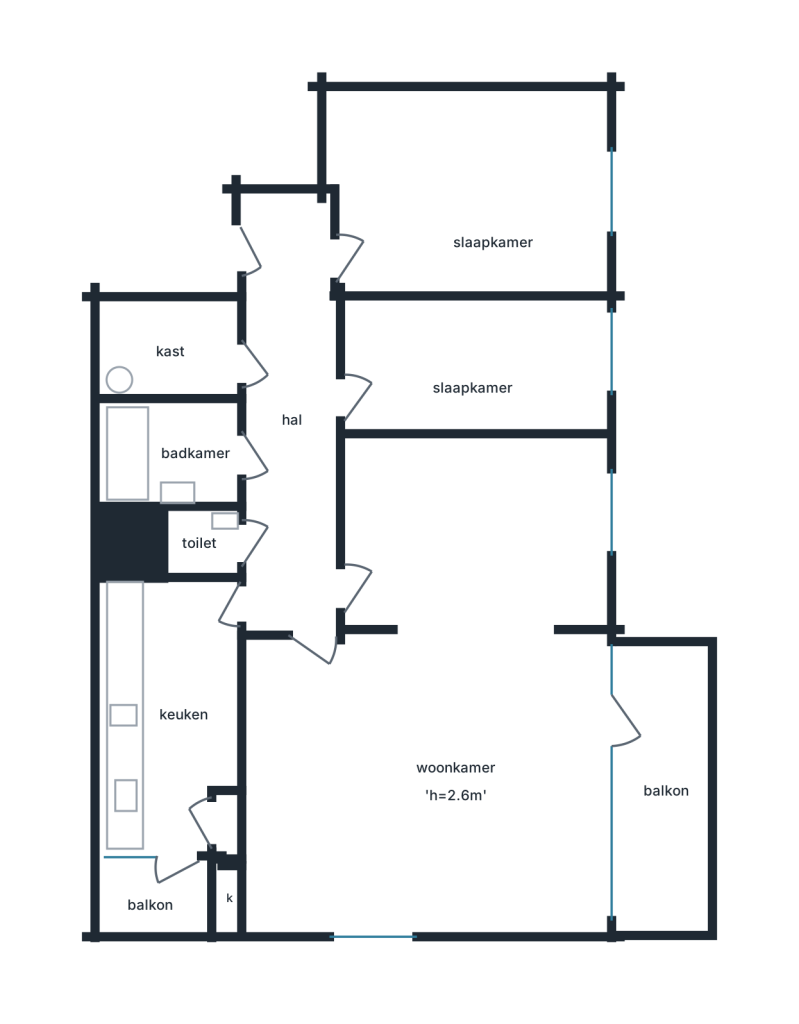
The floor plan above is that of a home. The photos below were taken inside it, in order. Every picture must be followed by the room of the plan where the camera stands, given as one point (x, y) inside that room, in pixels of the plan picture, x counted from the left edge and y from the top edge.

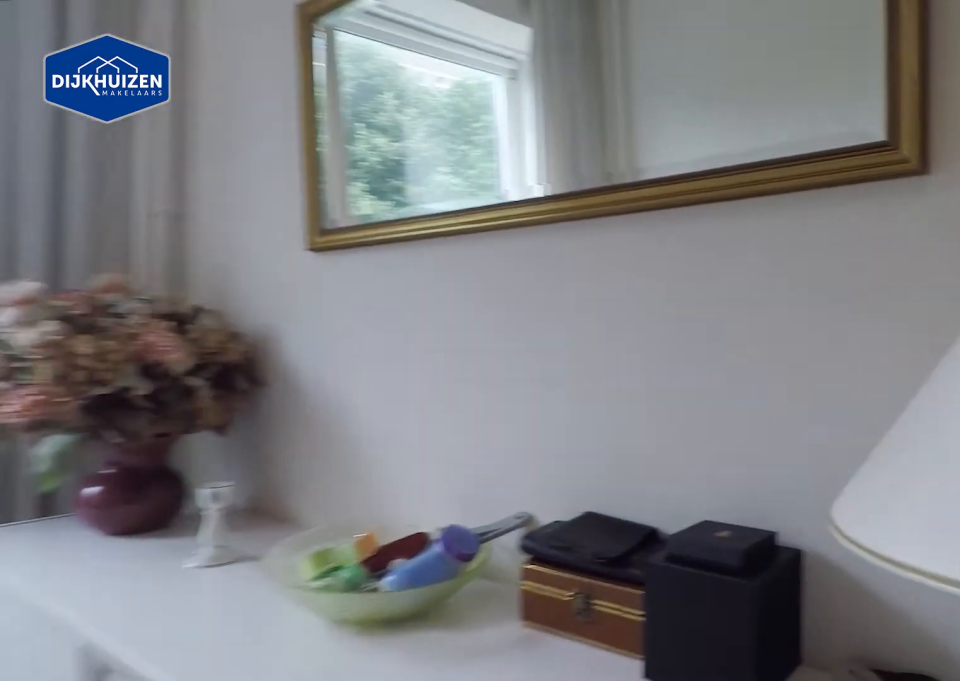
(474, 369)
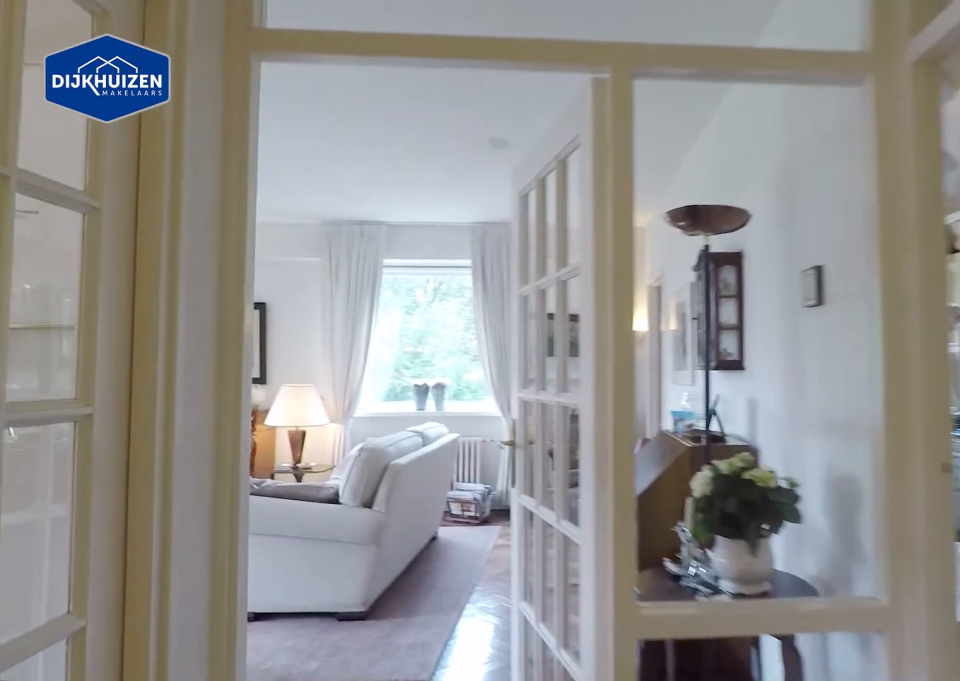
(291, 420)
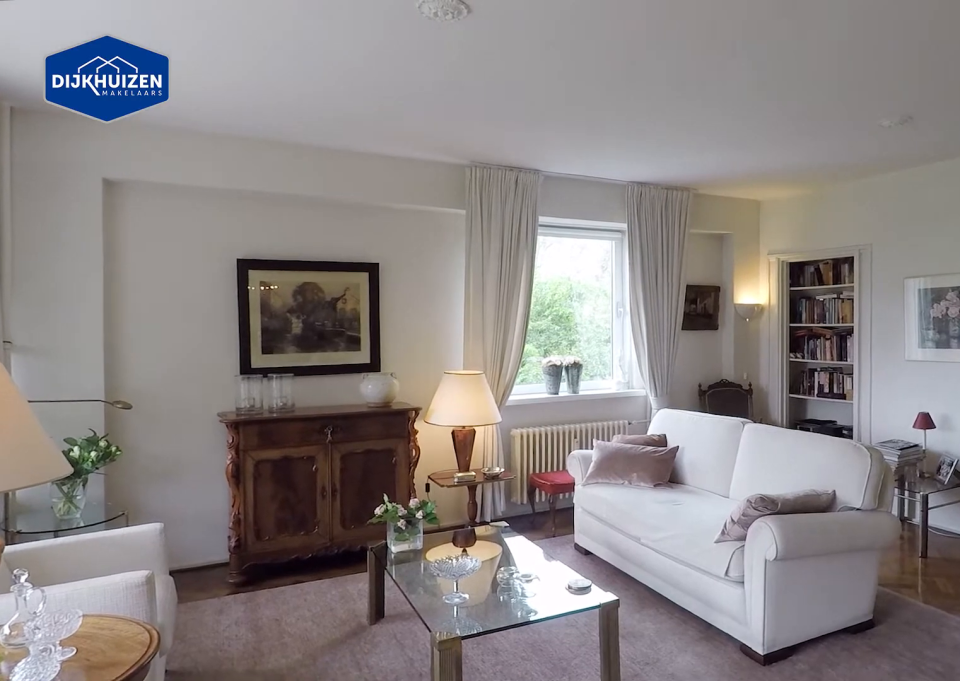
(438, 702)
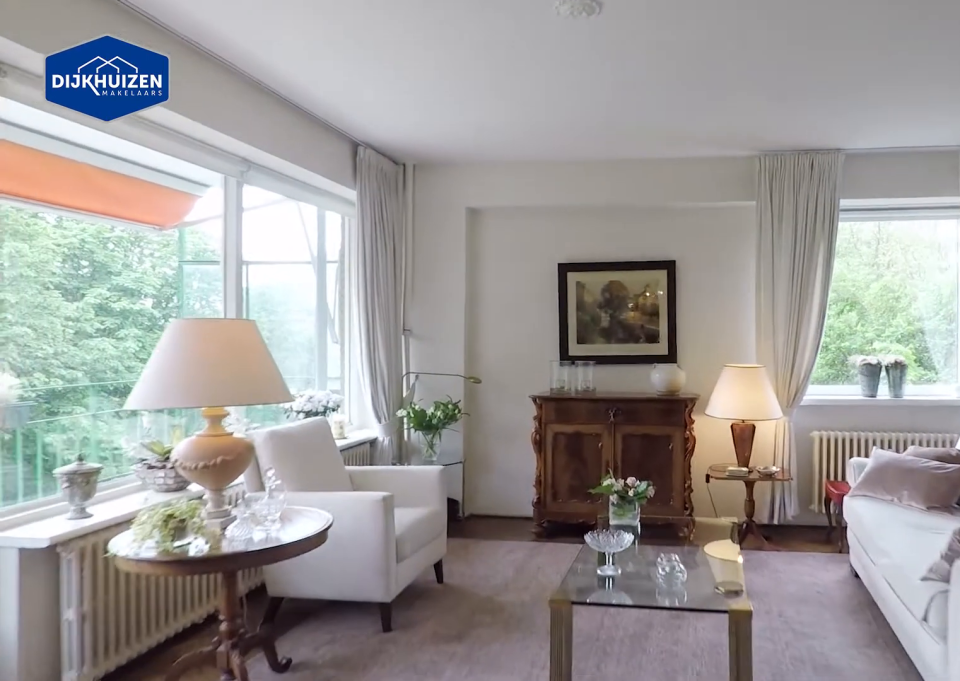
(438, 702)
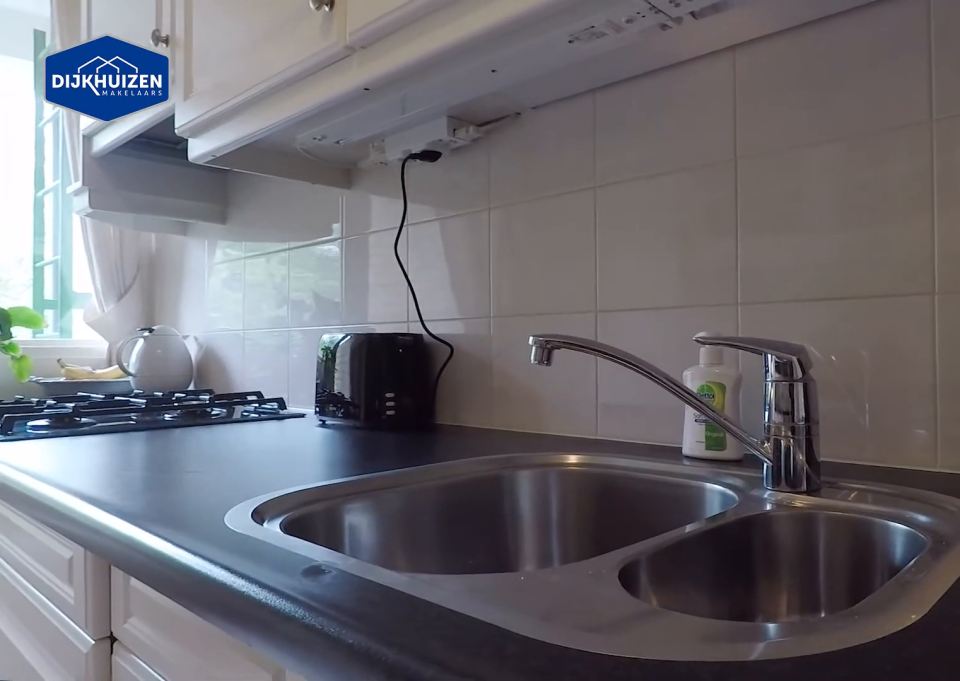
(161, 712)
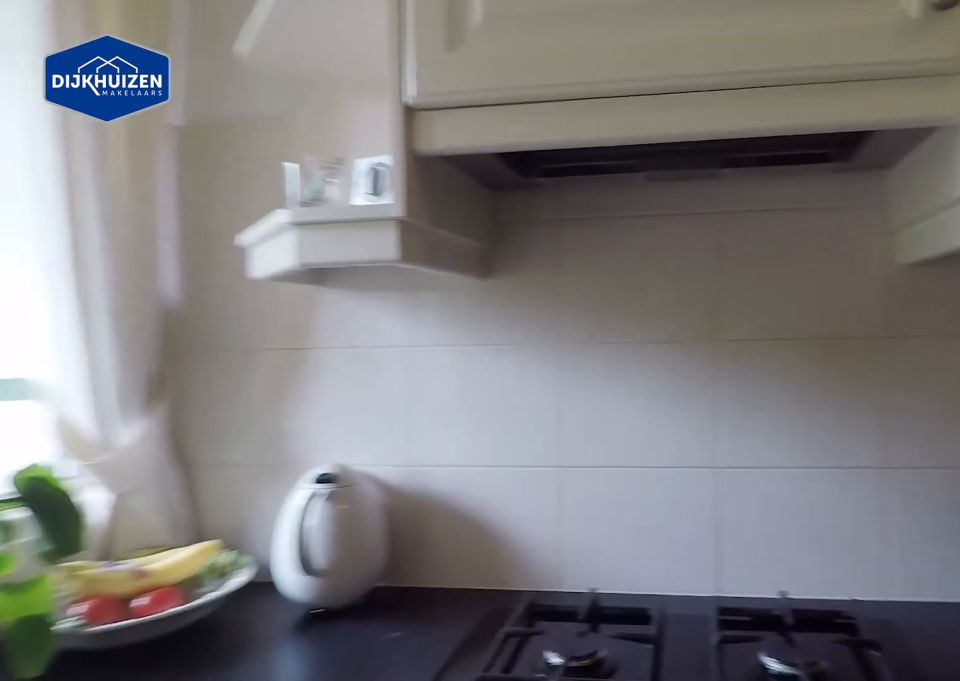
(161, 712)
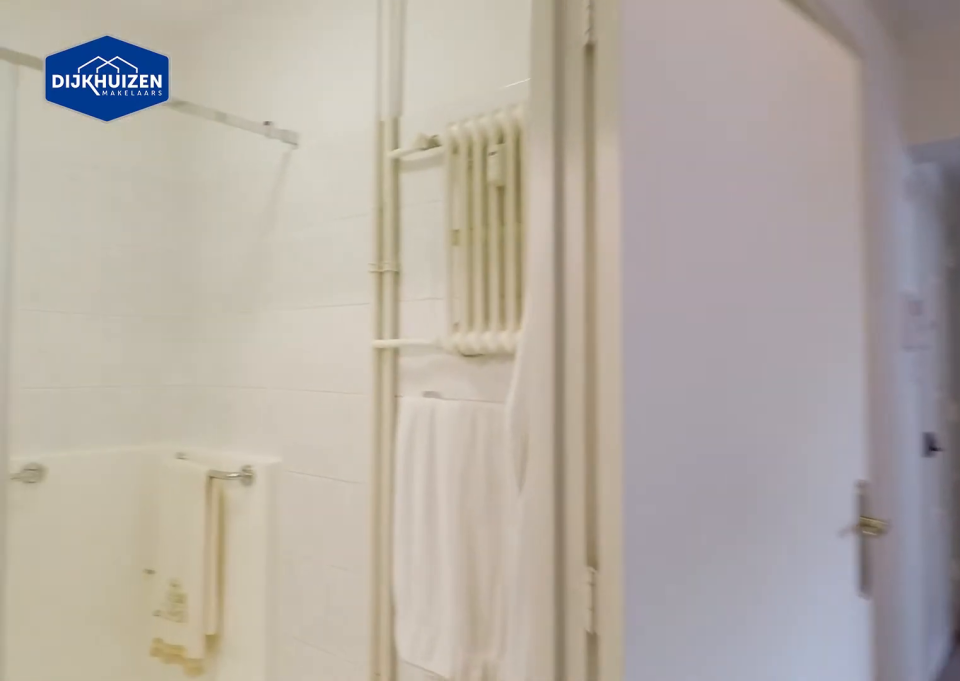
(292, 421)
